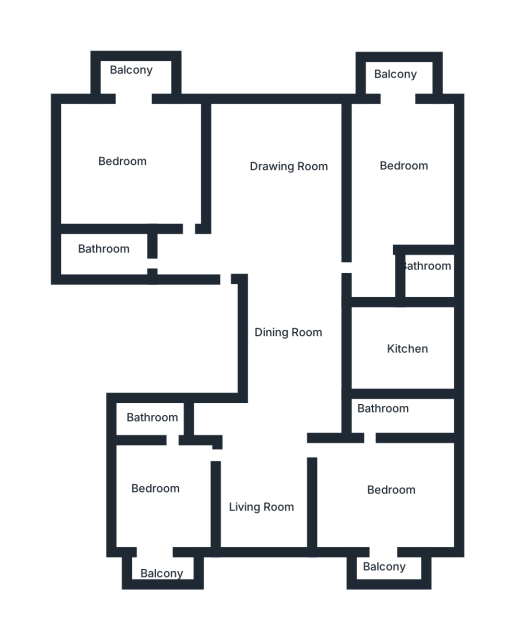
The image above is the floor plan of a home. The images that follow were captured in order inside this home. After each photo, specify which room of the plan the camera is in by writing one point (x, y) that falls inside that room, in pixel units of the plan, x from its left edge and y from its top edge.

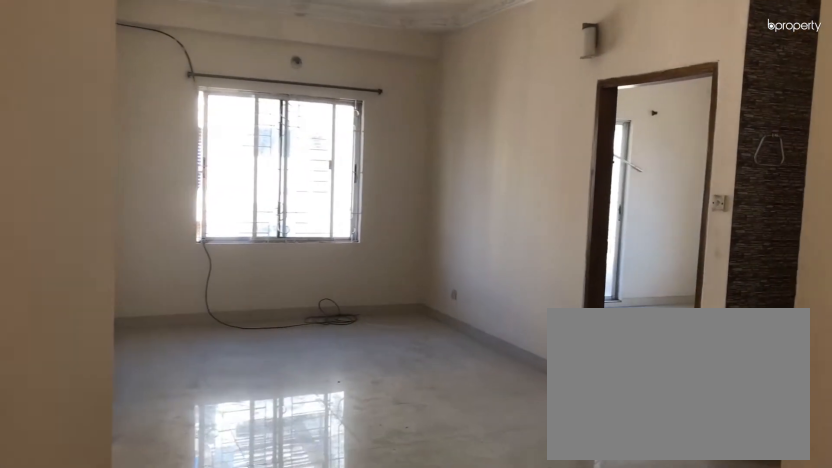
(274, 439)
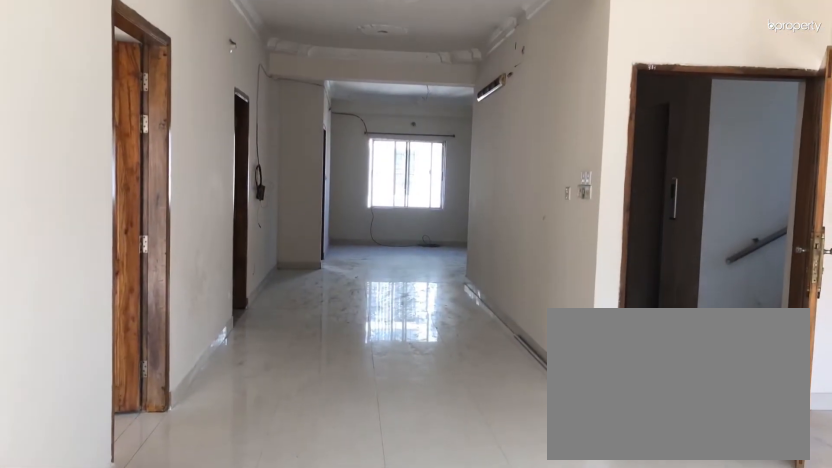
(274, 439)
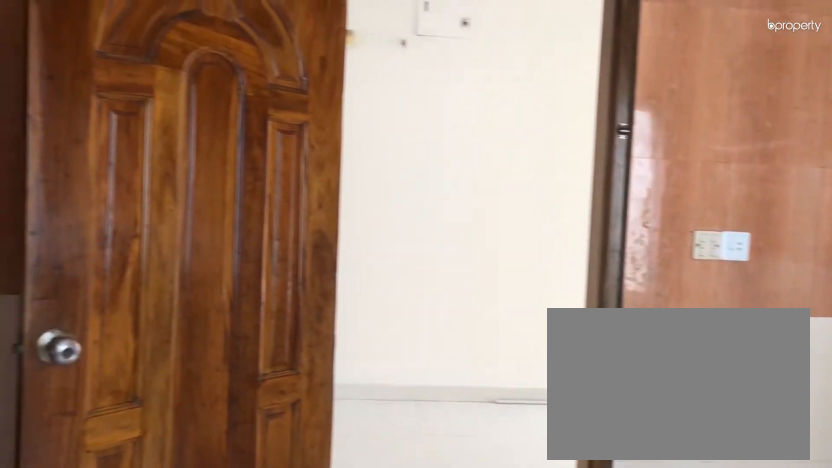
(401, 356)
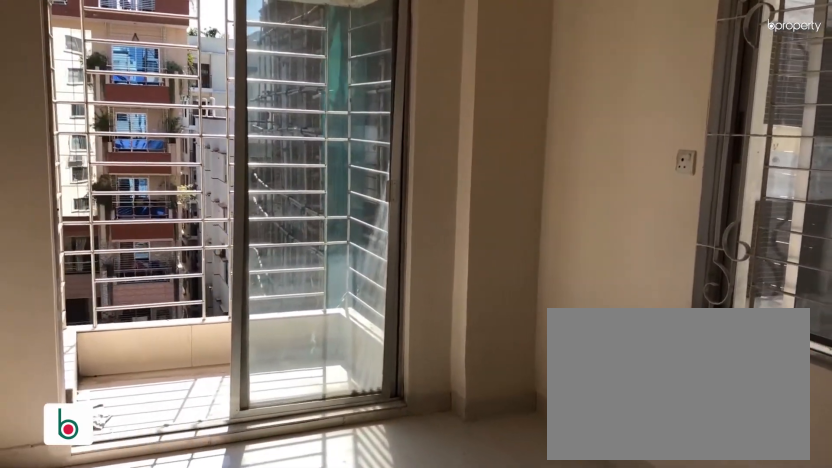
(392, 180)
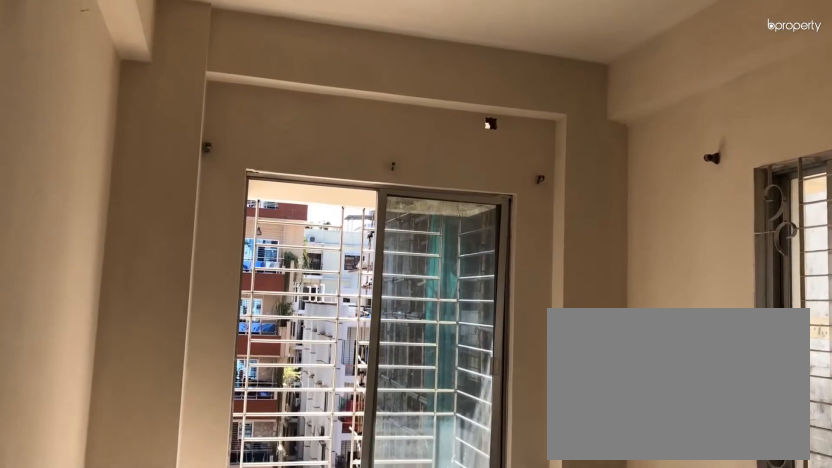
(392, 180)
